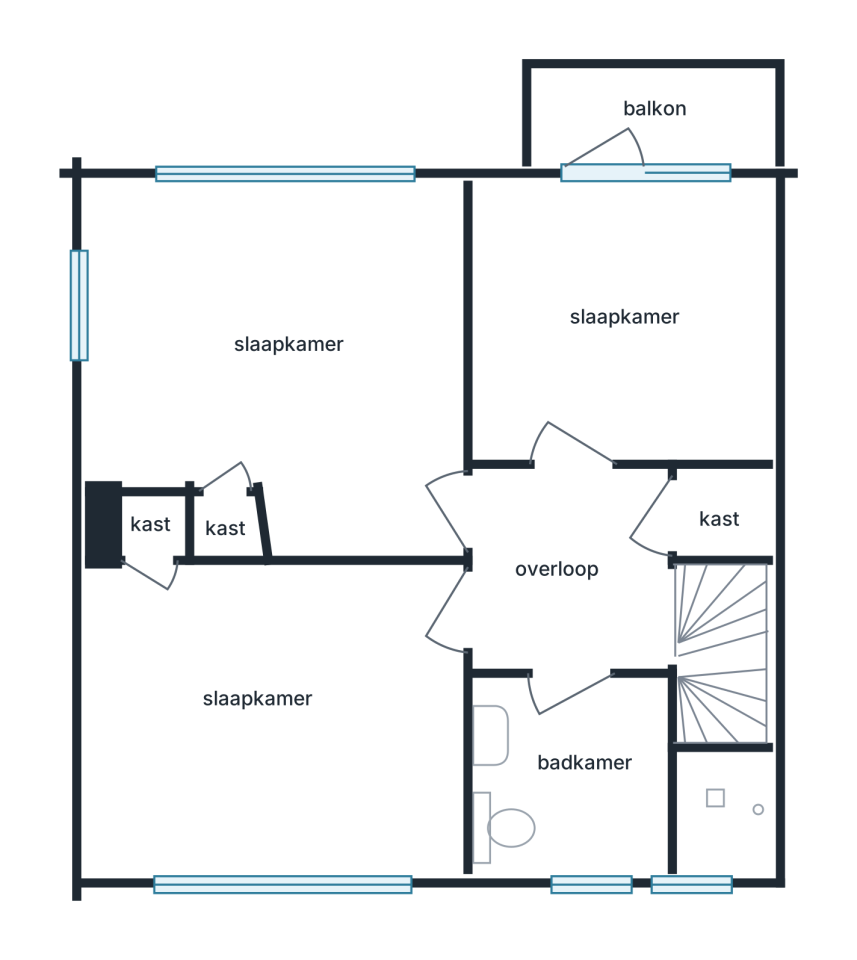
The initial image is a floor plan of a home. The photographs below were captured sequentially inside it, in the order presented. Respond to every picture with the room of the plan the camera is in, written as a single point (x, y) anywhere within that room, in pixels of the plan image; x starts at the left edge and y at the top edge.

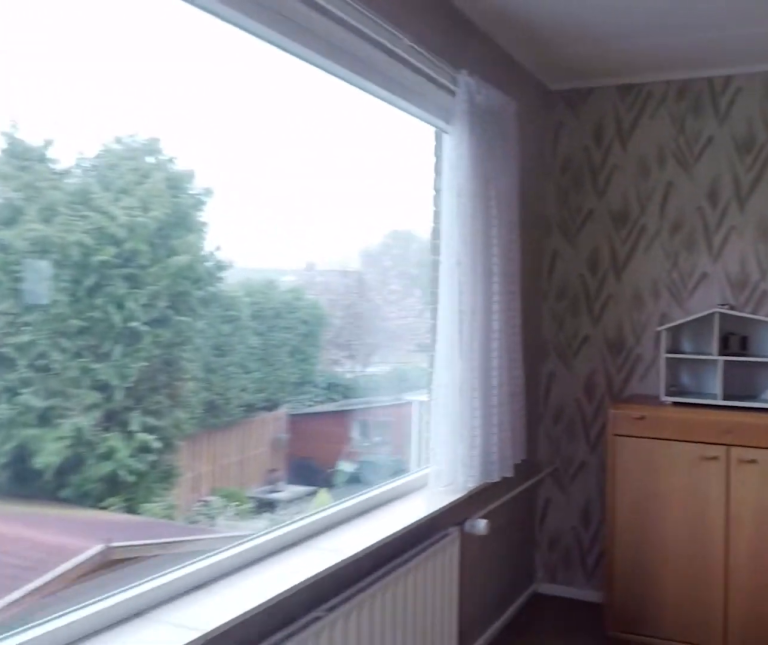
(438, 373)
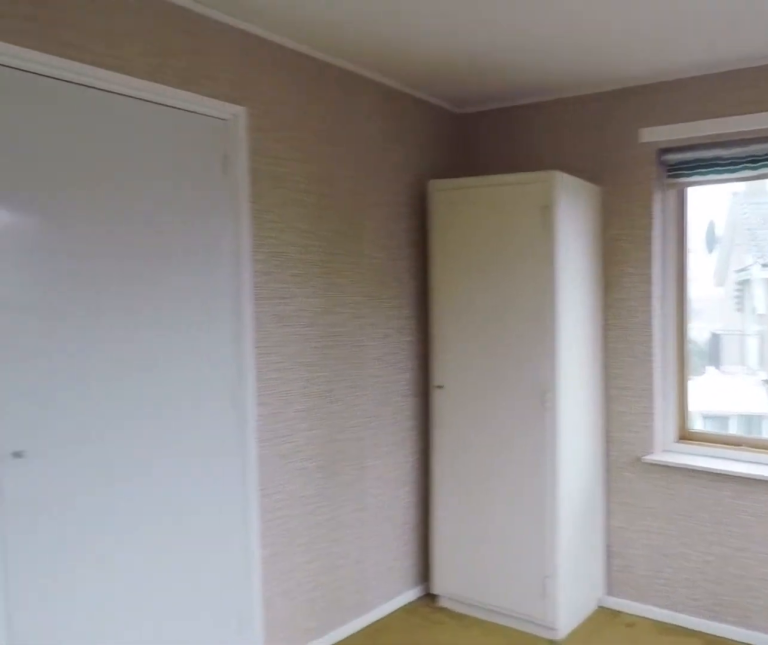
(438, 373)
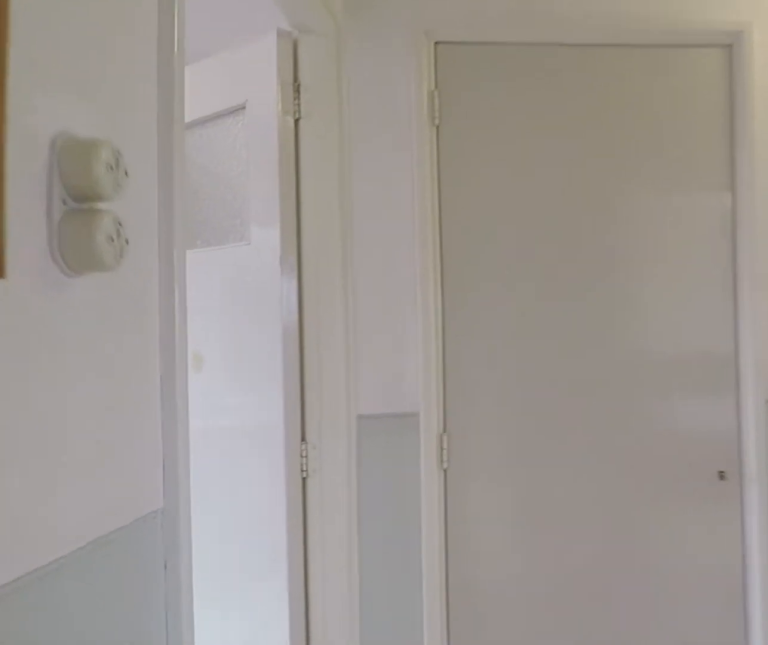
(573, 570)
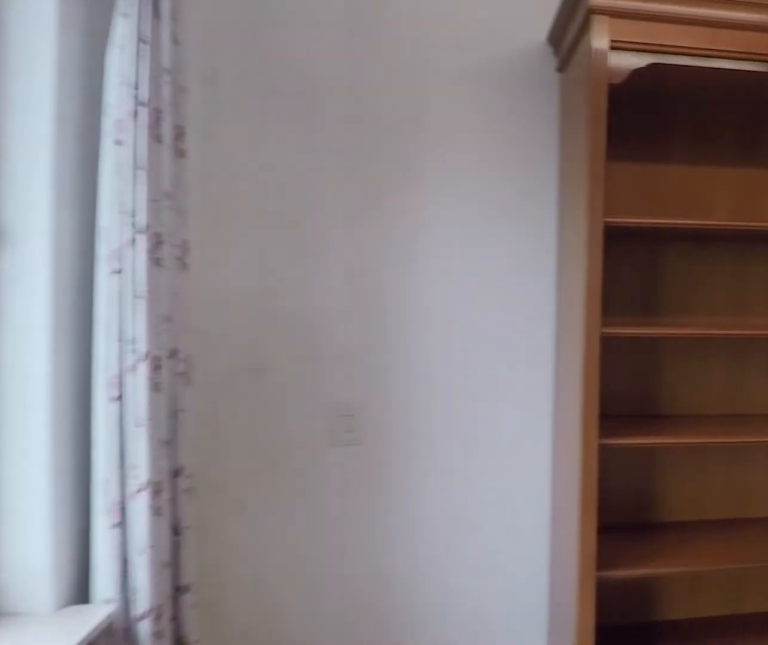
(623, 322)
